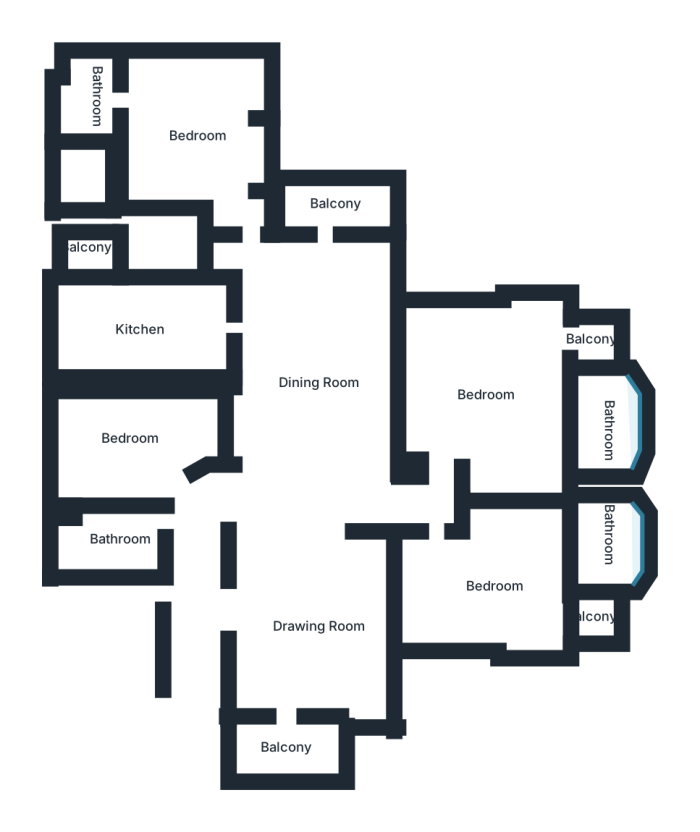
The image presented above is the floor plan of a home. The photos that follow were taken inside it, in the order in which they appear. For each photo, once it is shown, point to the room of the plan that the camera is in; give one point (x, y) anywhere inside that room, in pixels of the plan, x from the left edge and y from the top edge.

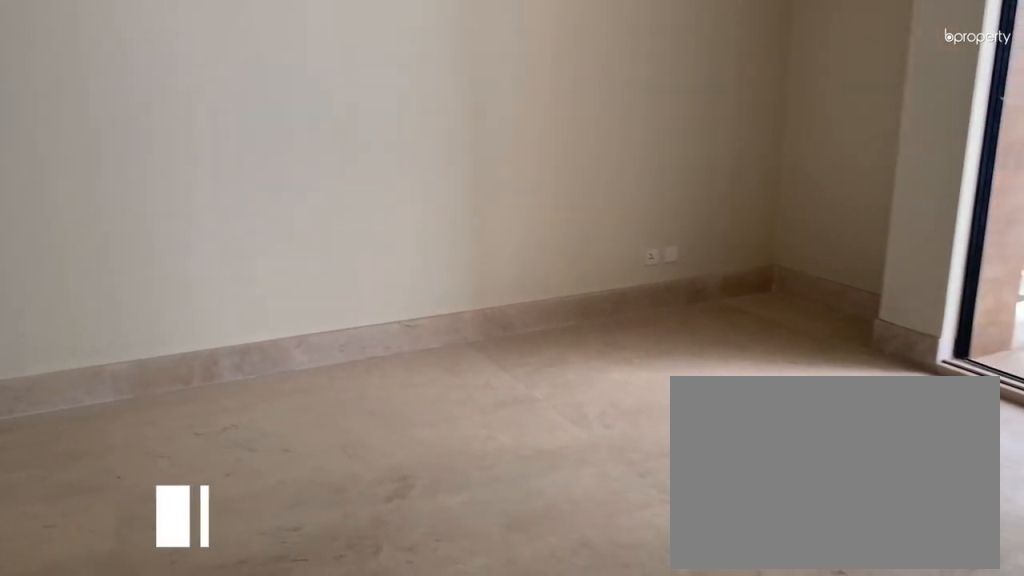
(313, 629)
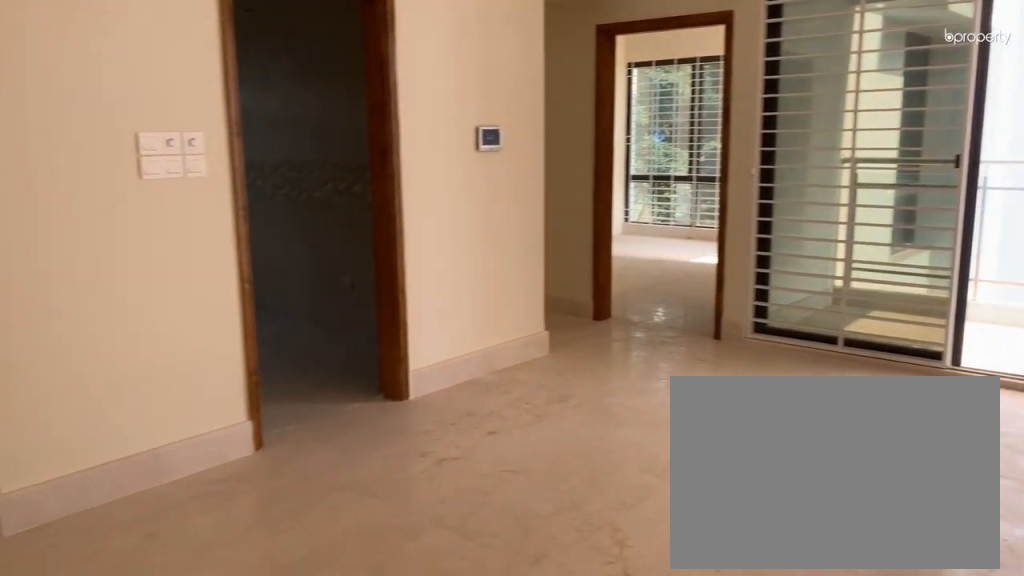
(316, 384)
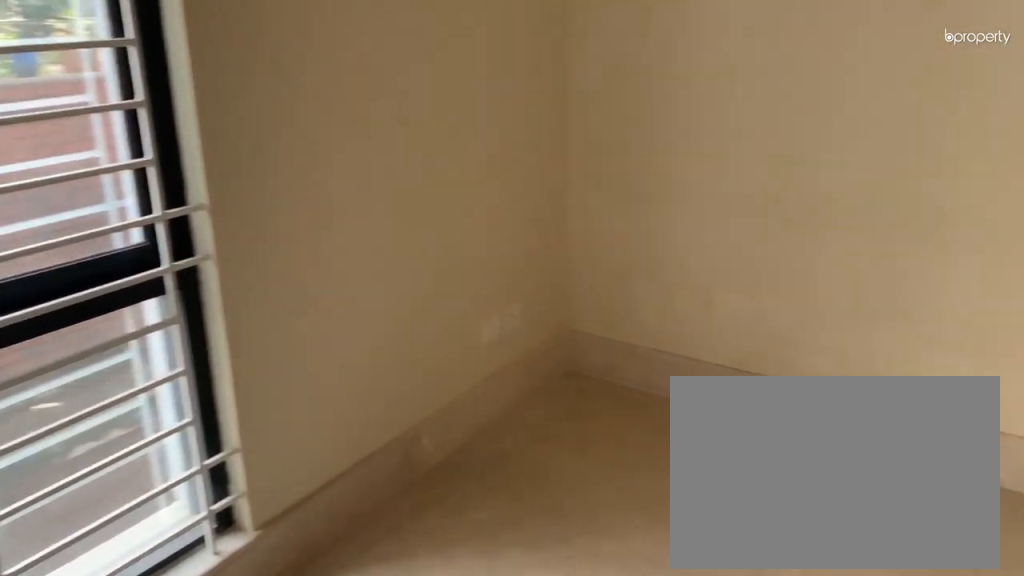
(130, 437)
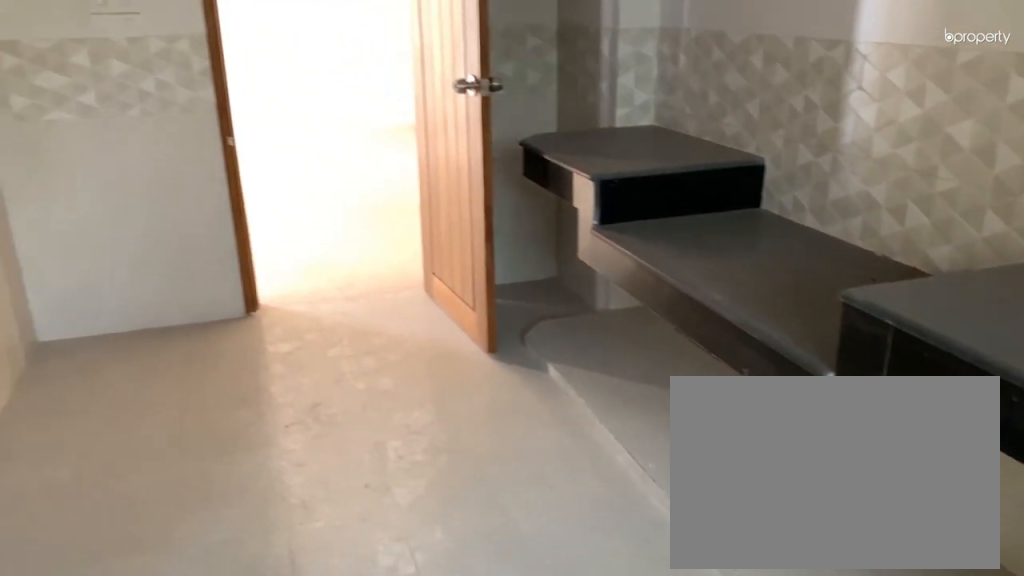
(144, 329)
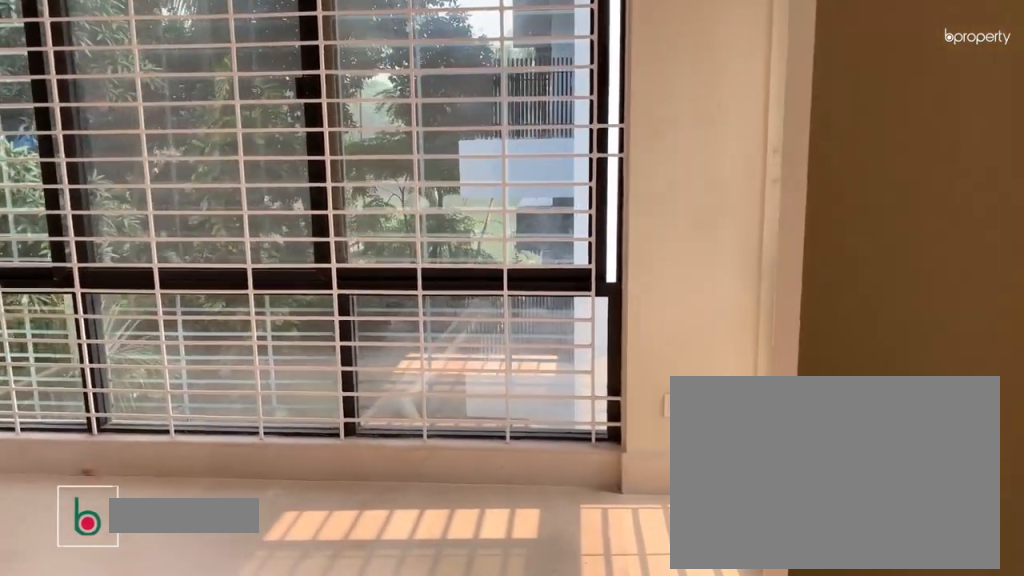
(199, 135)
